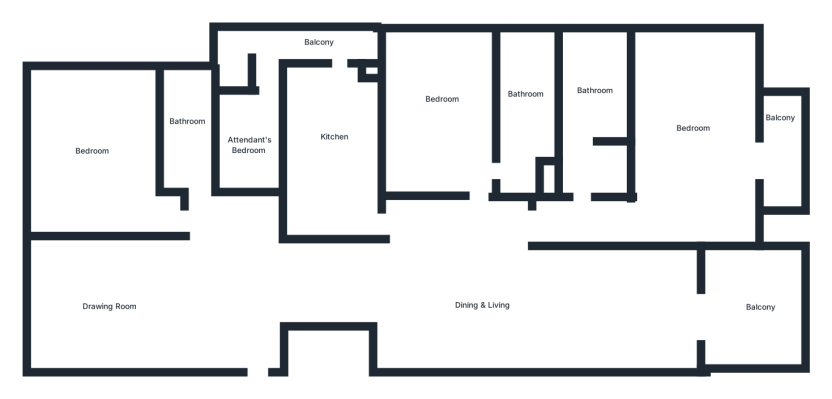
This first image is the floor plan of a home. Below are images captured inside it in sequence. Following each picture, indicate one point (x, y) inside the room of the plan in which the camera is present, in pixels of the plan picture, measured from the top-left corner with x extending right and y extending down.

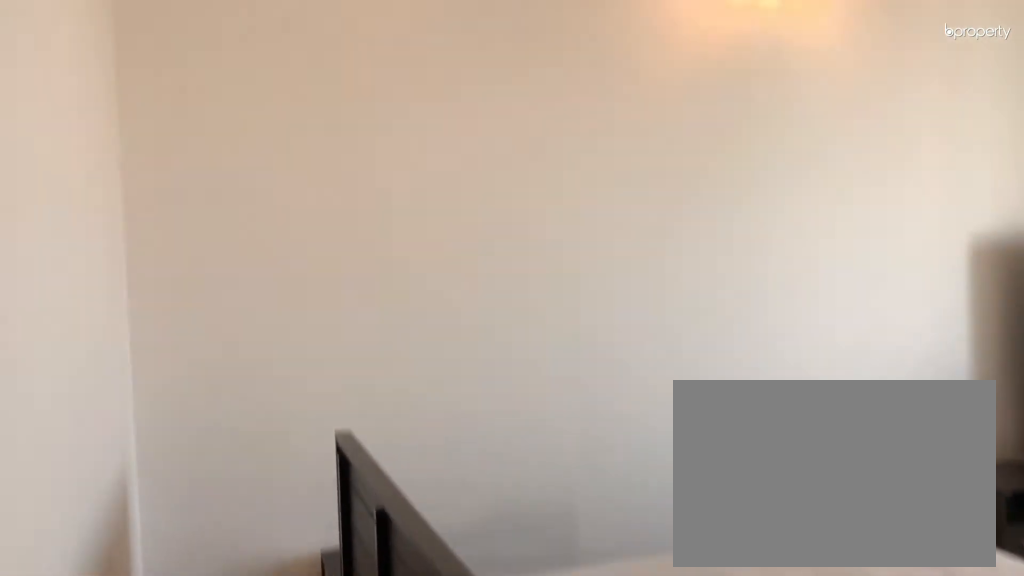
(438, 103)
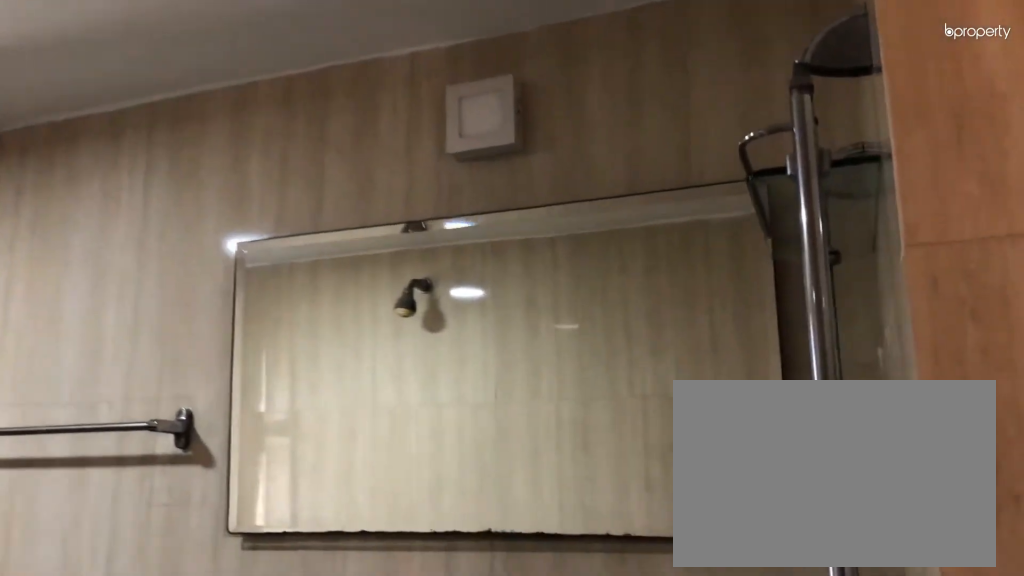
(528, 82)
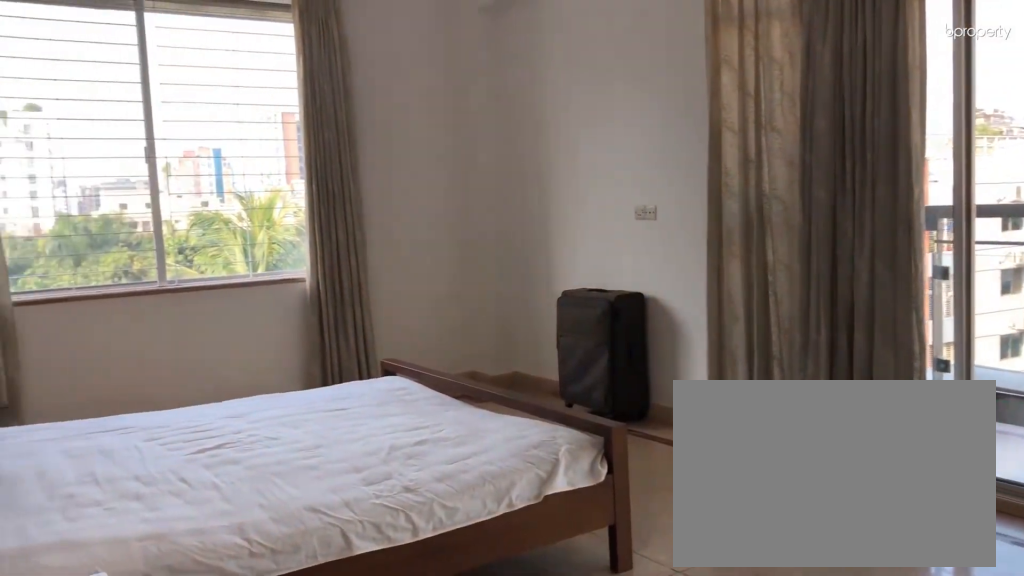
(695, 119)
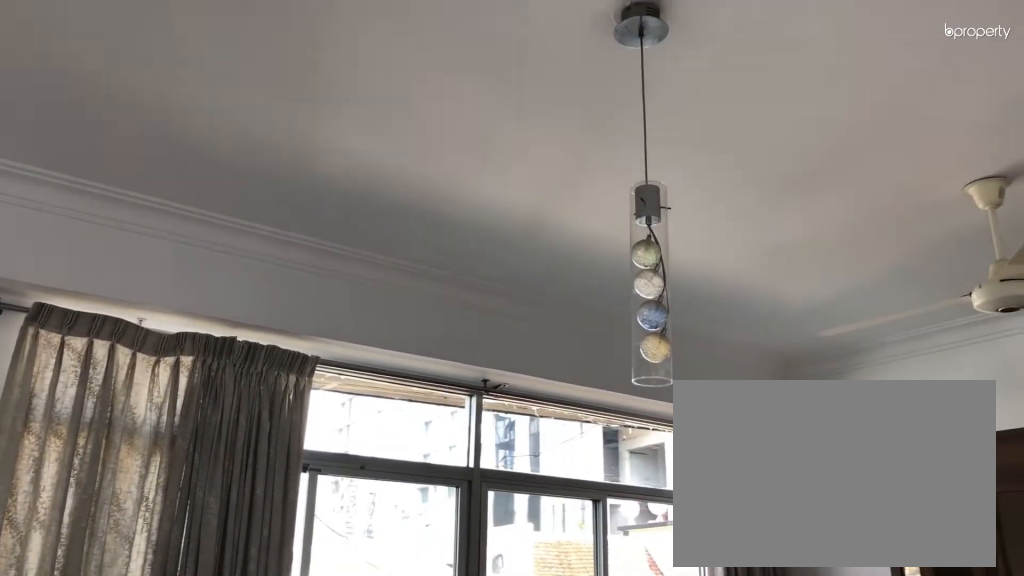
(695, 119)
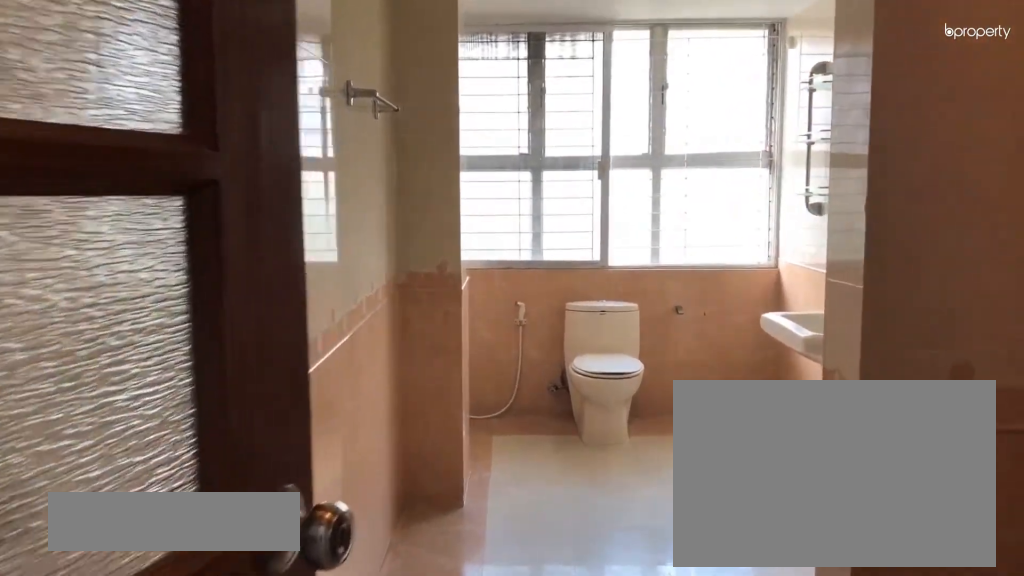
(579, 190)
